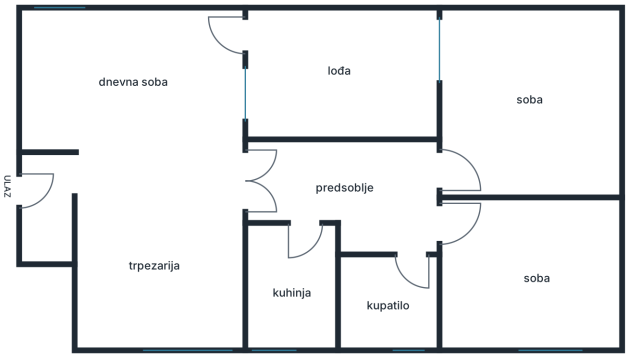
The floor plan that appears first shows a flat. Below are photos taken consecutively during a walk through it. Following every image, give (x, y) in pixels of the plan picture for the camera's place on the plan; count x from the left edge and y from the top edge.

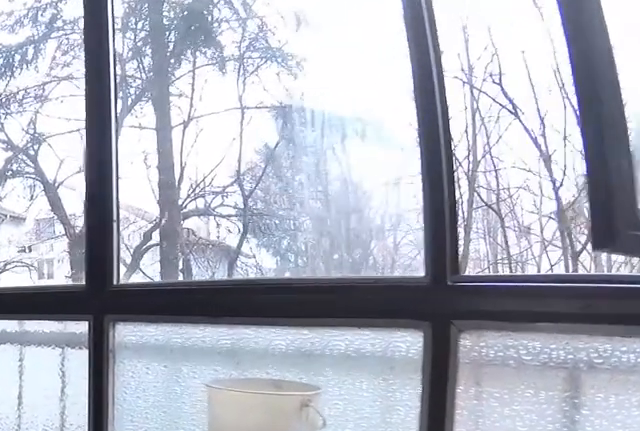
(397, 76)
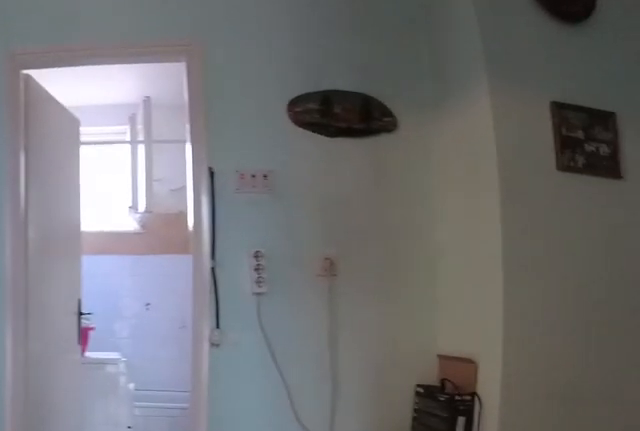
(396, 140)
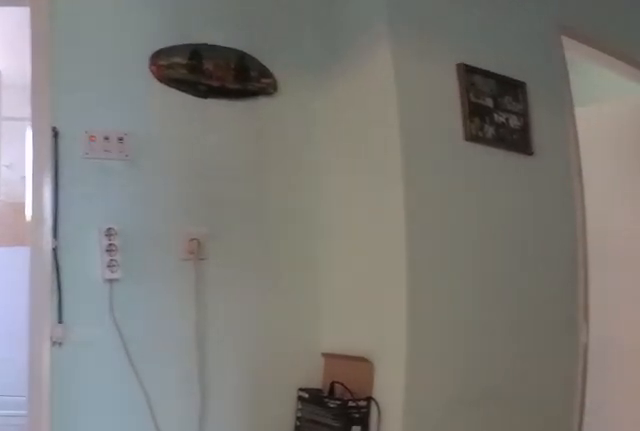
(396, 175)
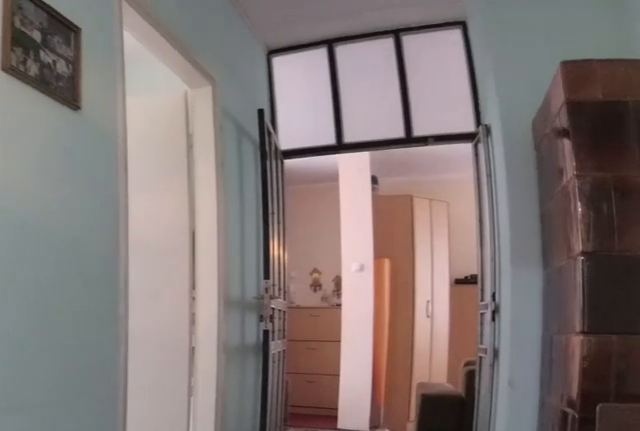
(386, 190)
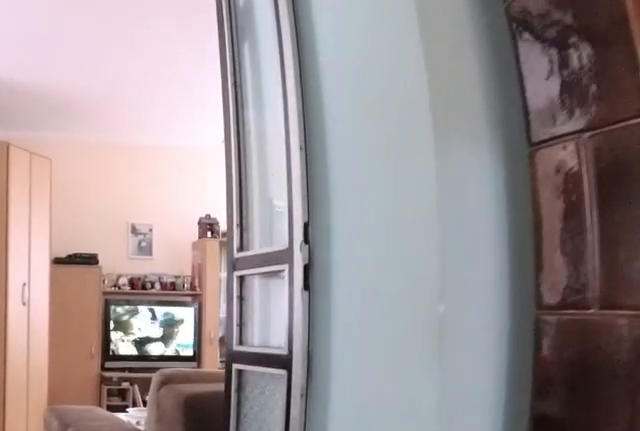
(298, 179)
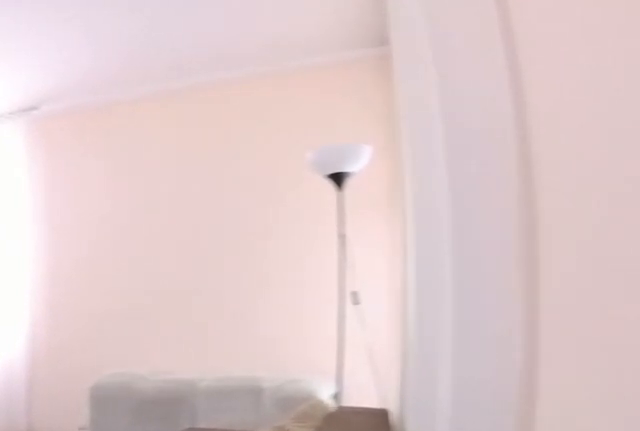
(237, 184)
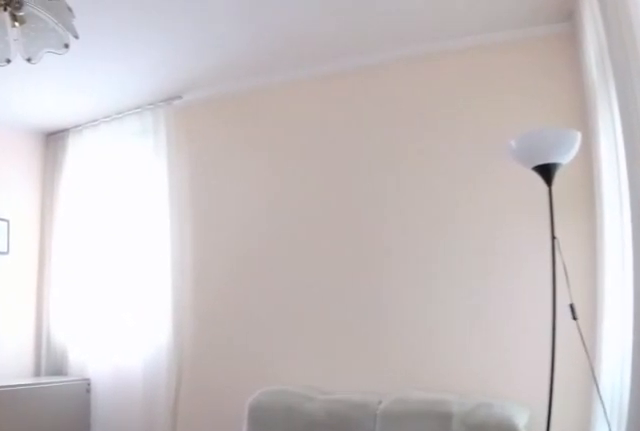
(232, 183)
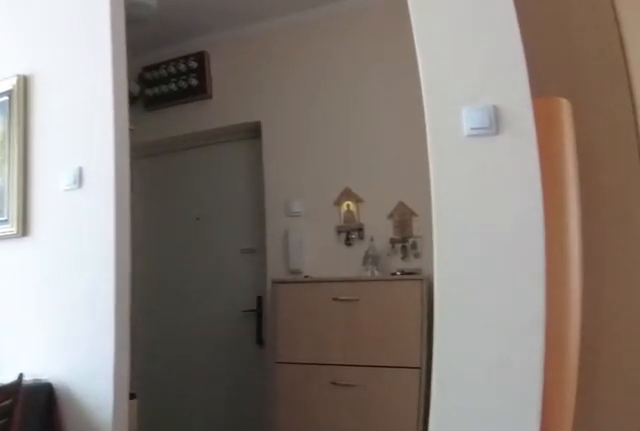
(203, 176)
